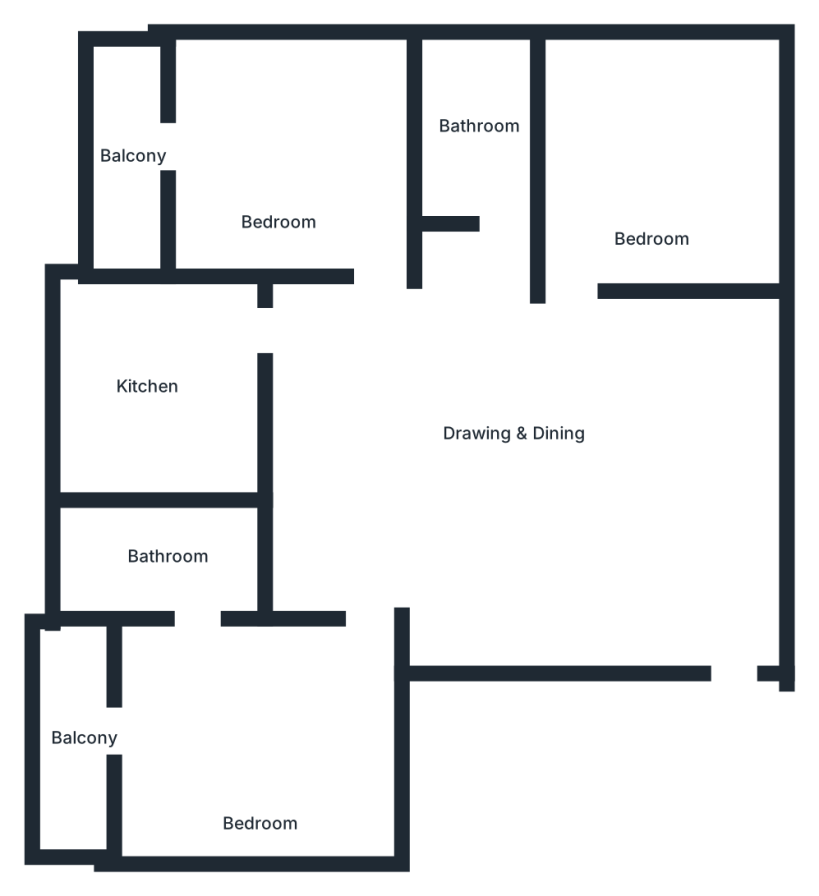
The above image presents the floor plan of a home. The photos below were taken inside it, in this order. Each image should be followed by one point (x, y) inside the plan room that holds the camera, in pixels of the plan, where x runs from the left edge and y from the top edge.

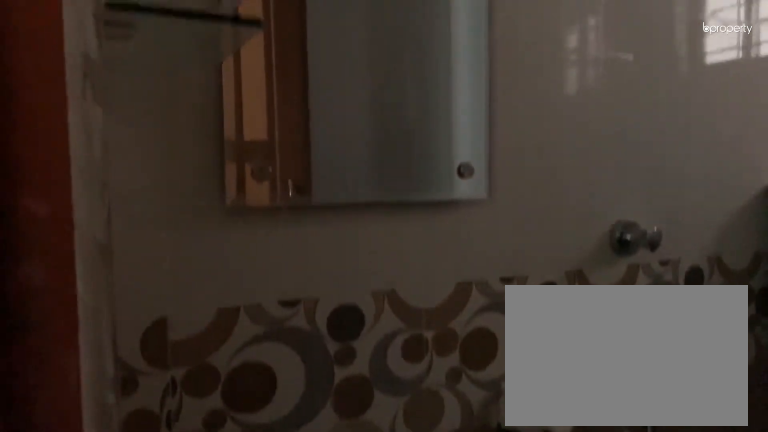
(483, 148)
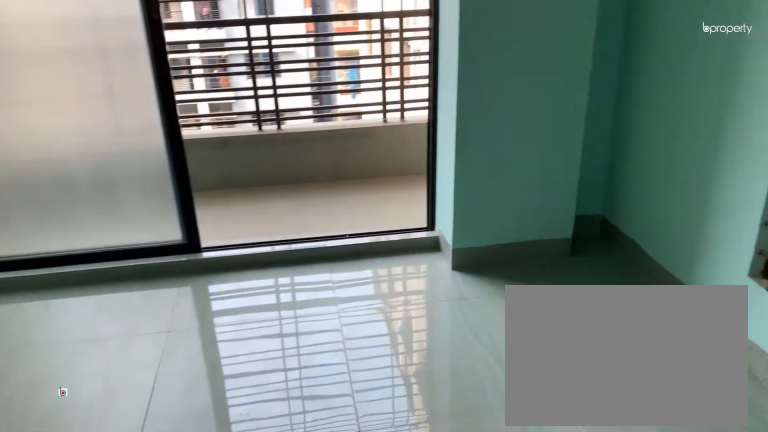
(276, 153)
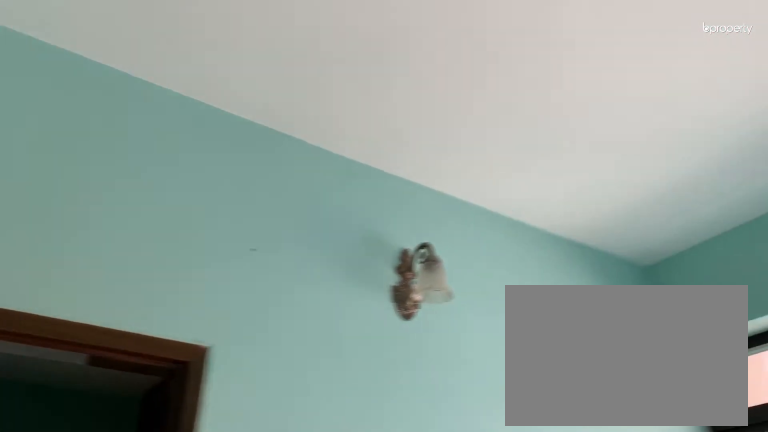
(276, 153)
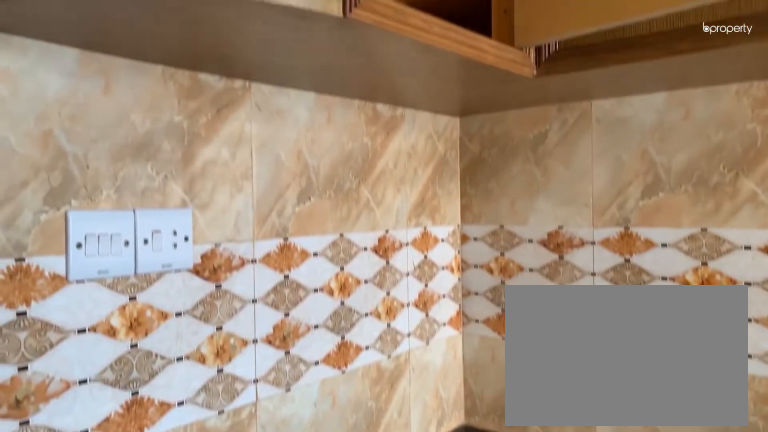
(144, 354)
